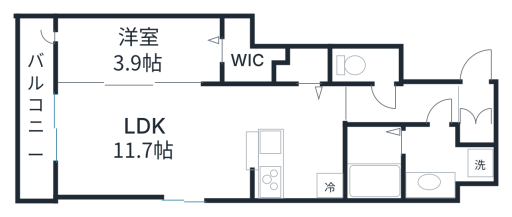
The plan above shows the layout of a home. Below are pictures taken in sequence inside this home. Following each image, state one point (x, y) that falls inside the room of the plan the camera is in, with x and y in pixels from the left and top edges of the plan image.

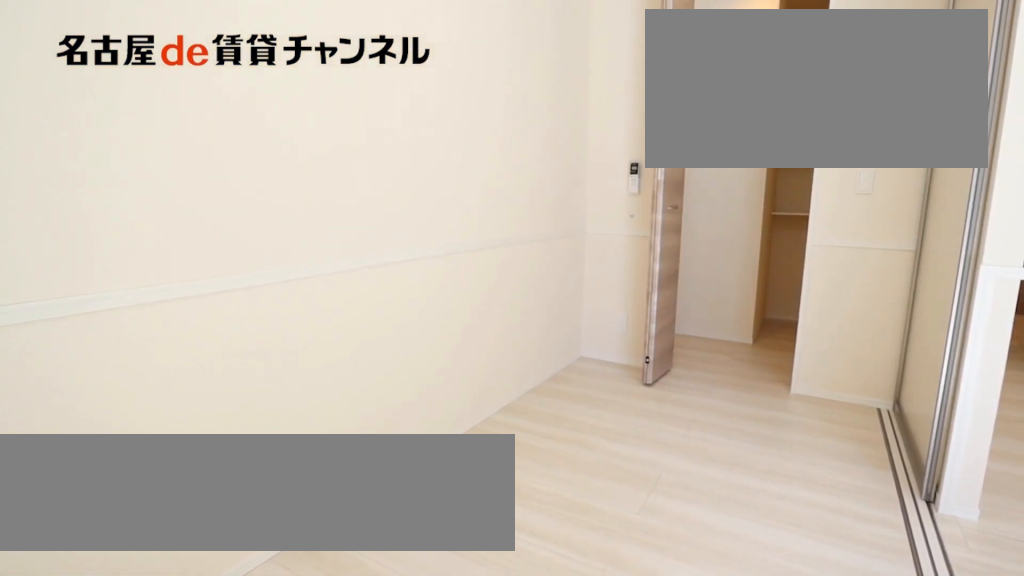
(139, 51)
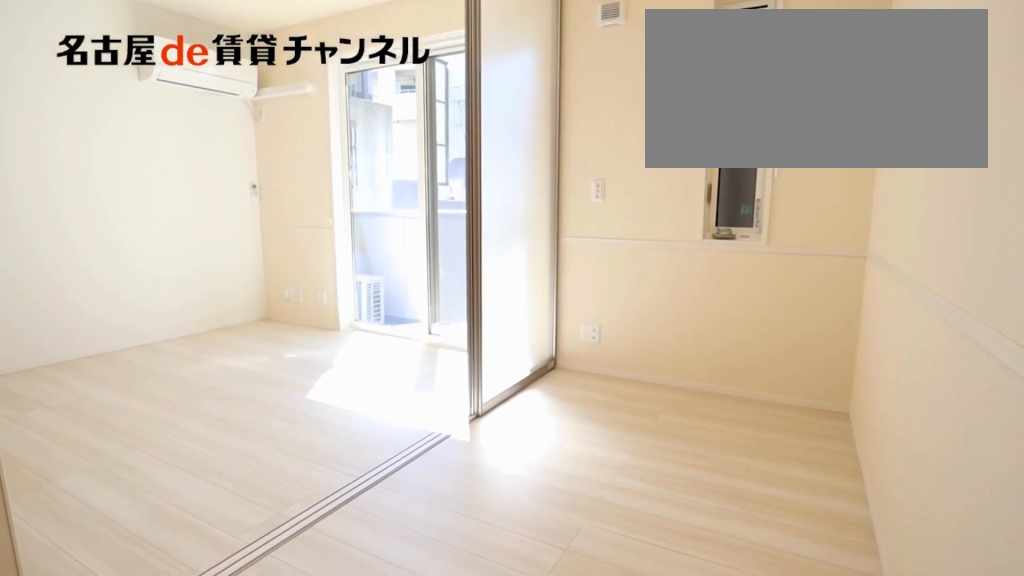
(139, 51)
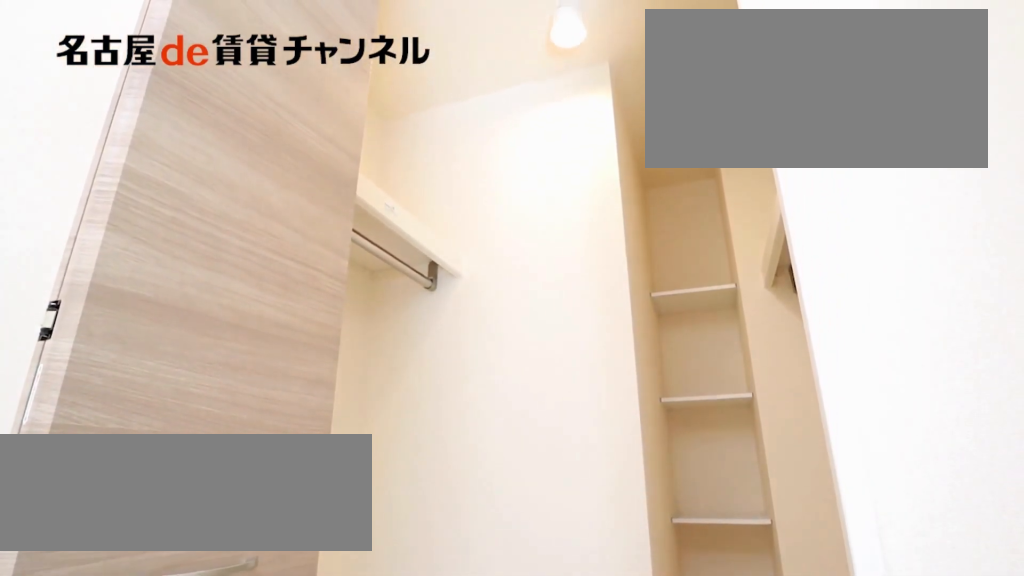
(246, 56)
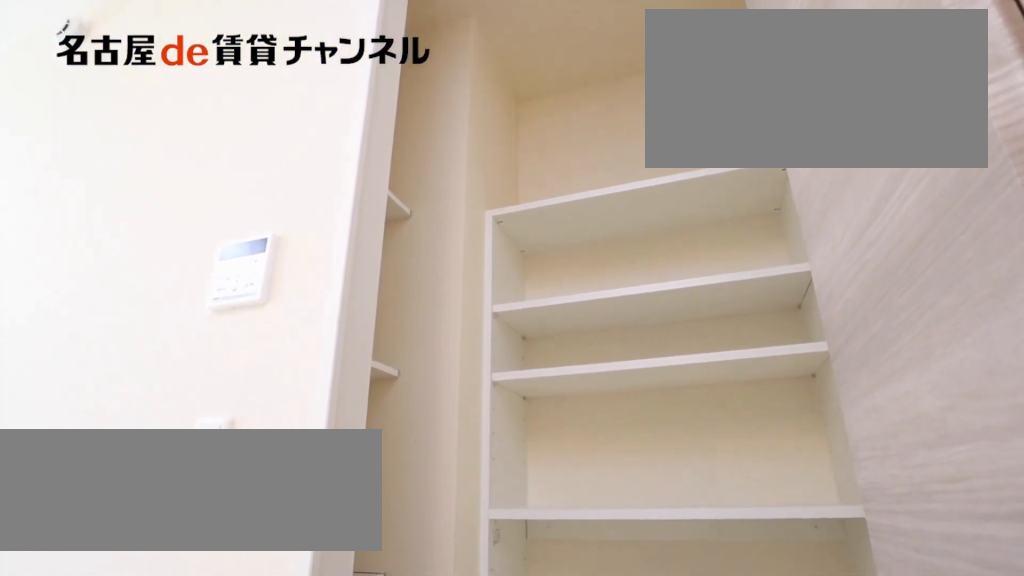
(302, 68)
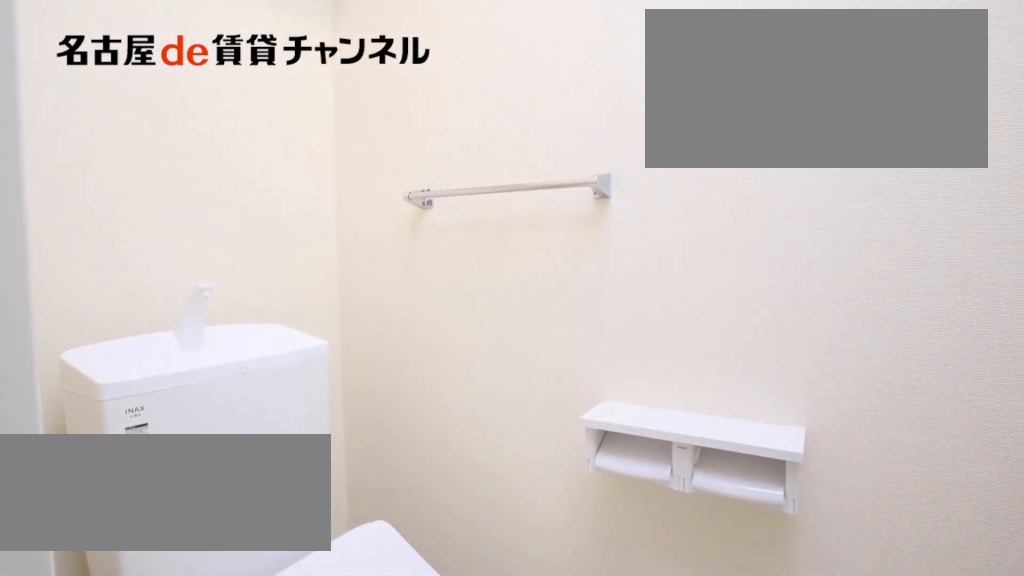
(366, 65)
